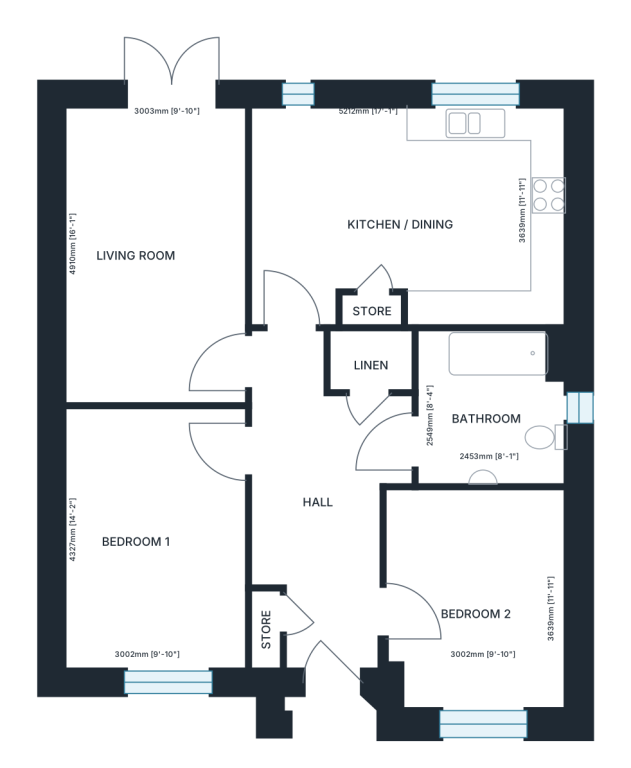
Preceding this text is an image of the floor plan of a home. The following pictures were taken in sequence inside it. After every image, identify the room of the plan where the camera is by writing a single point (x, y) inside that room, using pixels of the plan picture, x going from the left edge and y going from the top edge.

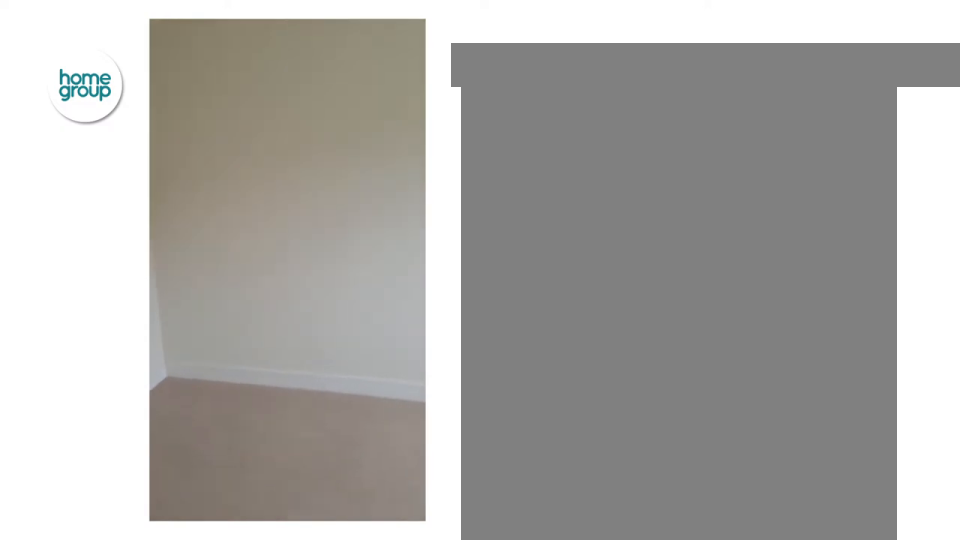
(479, 599)
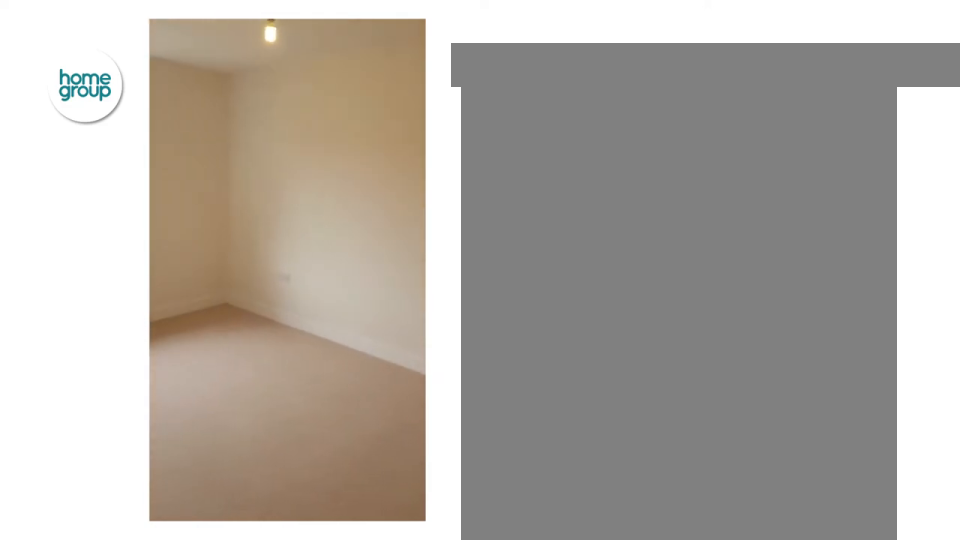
(155, 538)
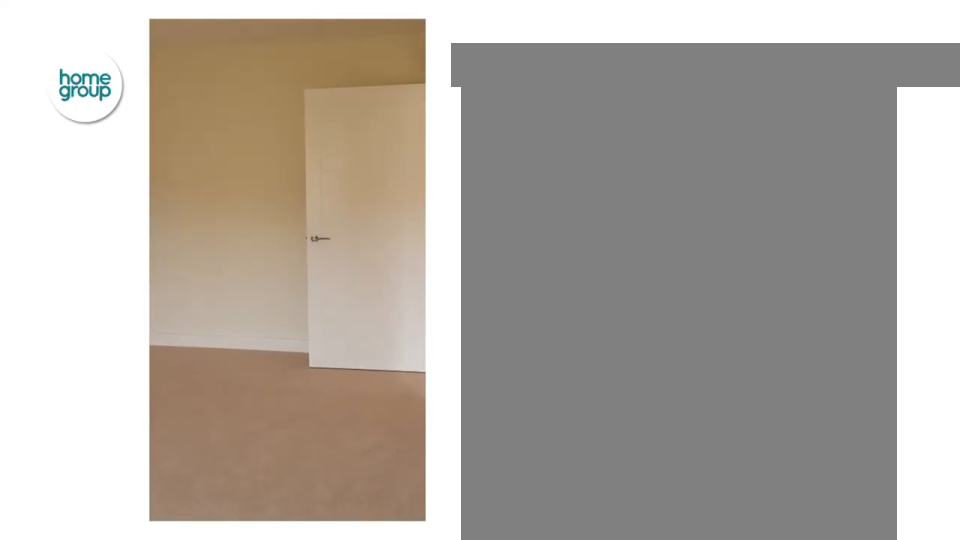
(155, 538)
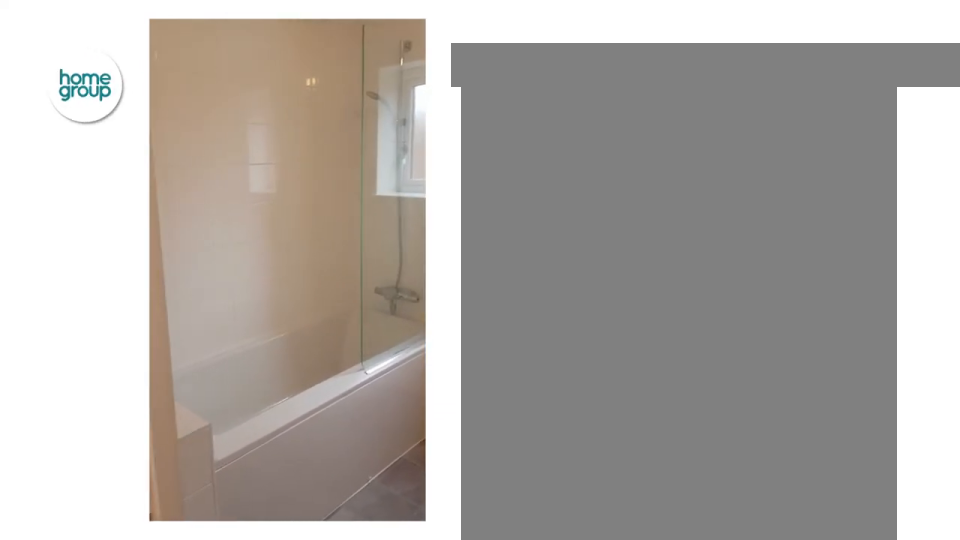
(490, 408)
